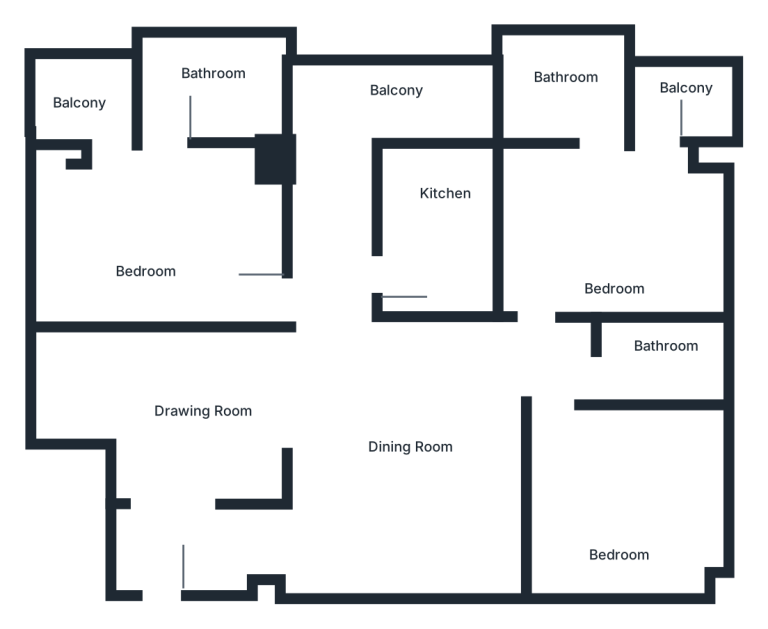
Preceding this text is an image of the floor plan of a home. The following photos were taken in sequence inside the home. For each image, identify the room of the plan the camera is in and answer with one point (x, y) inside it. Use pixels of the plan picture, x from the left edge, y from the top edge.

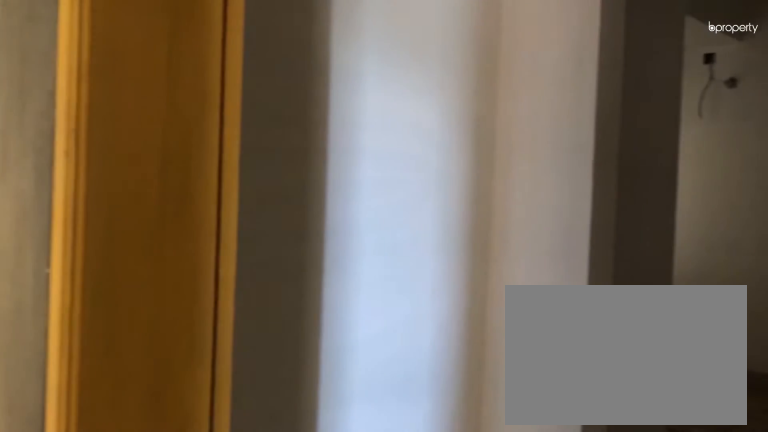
(155, 544)
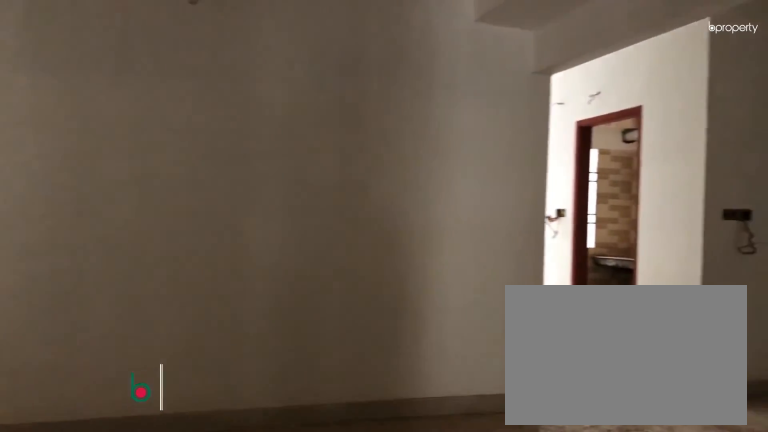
(155, 544)
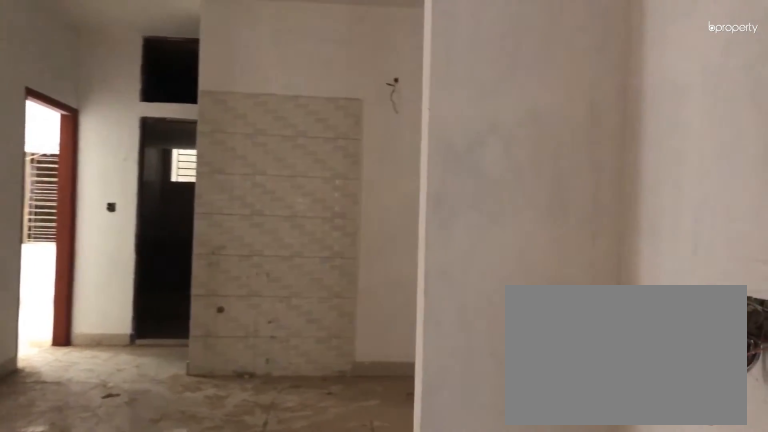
(218, 405)
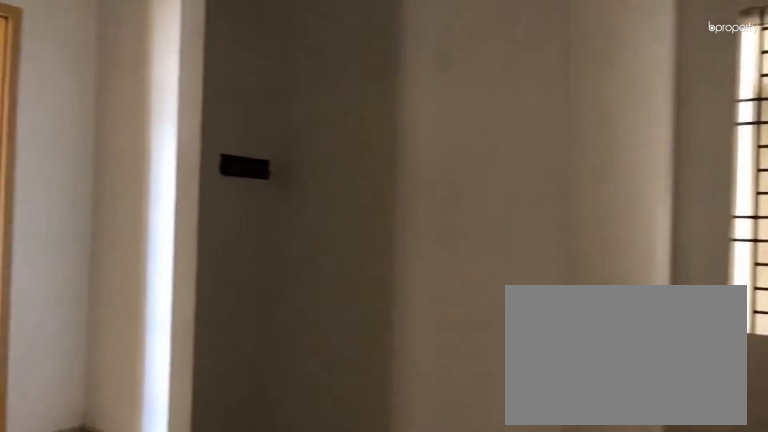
(218, 405)
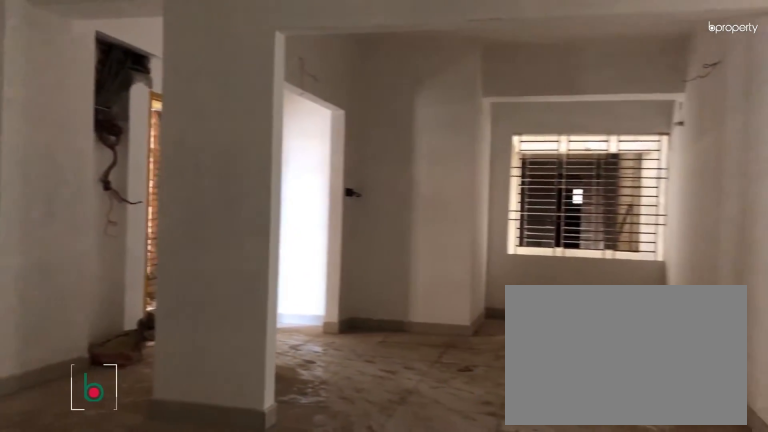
(389, 453)
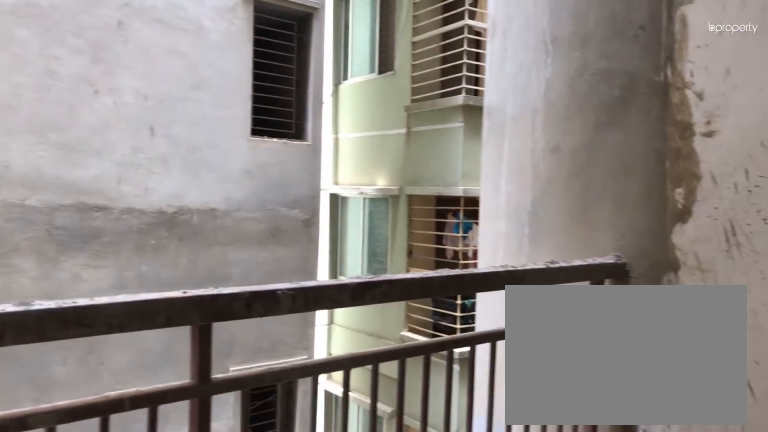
(387, 110)
